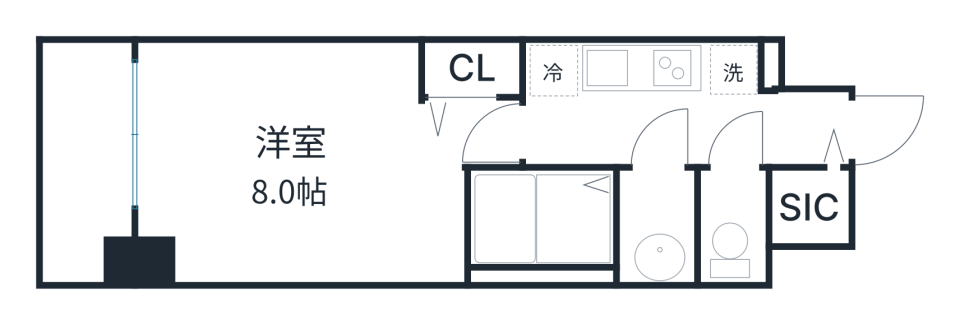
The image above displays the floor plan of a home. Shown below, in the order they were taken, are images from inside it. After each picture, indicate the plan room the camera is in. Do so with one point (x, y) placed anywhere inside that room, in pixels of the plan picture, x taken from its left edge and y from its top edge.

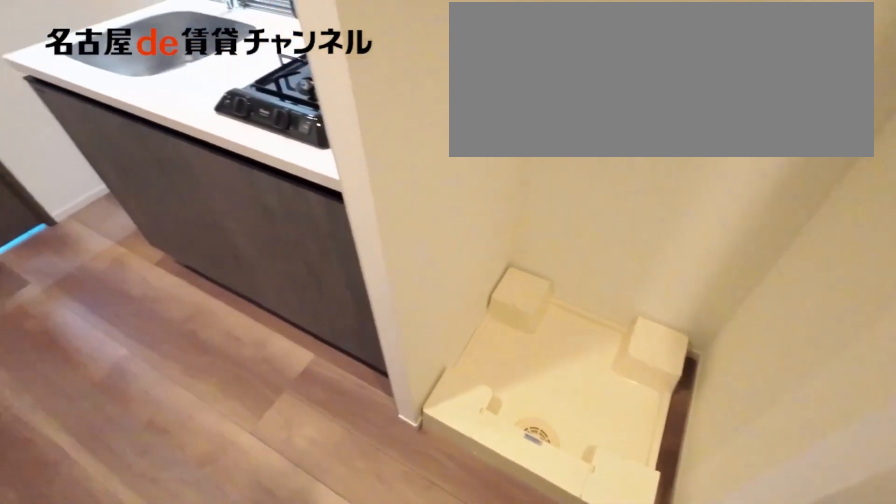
(742, 66)
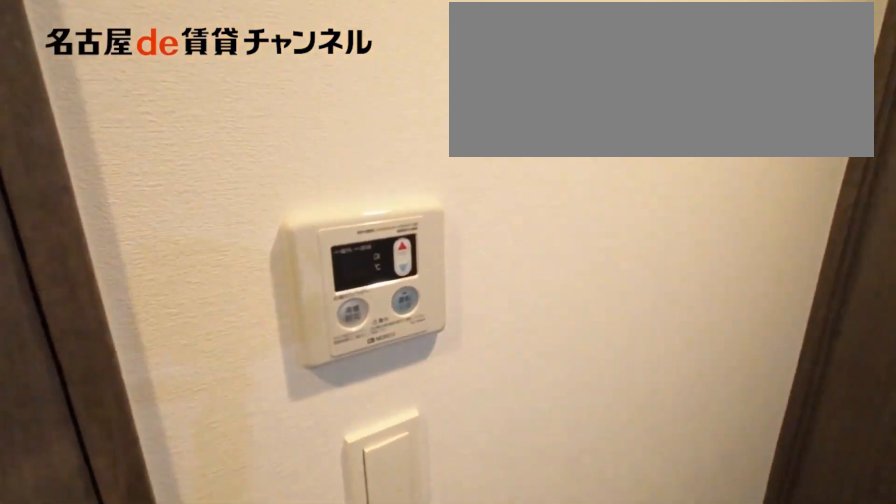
(646, 130)
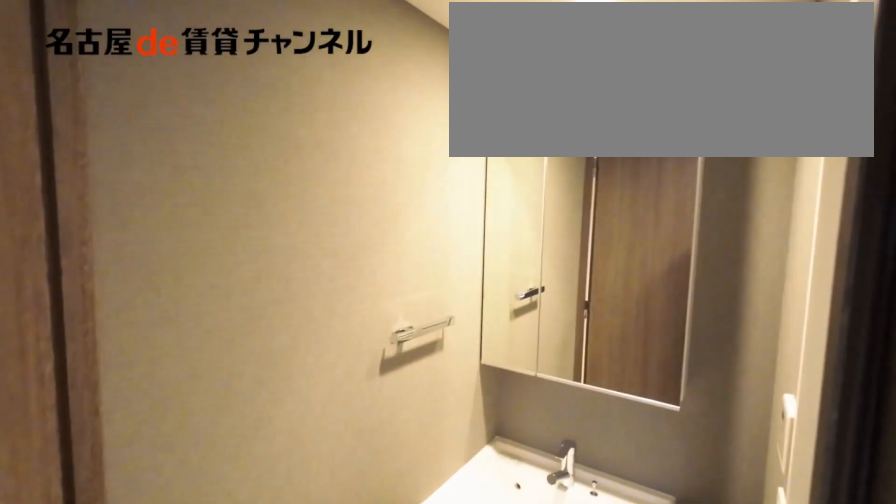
(656, 224)
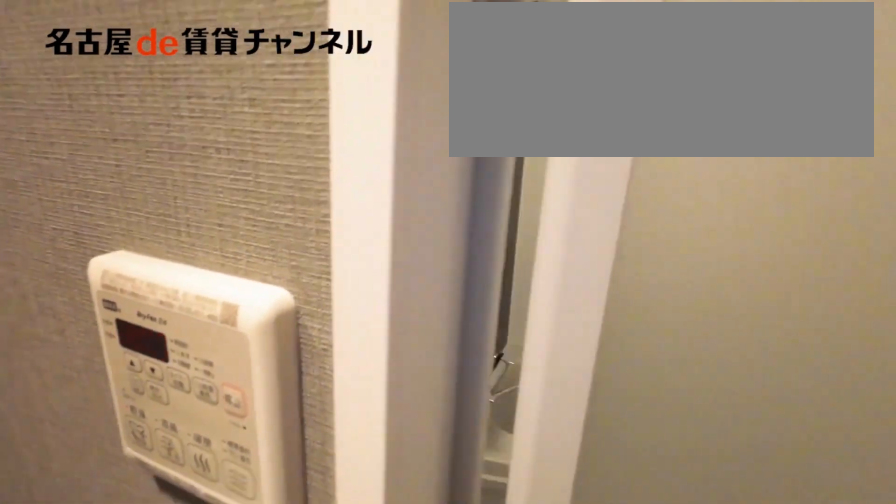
(656, 224)
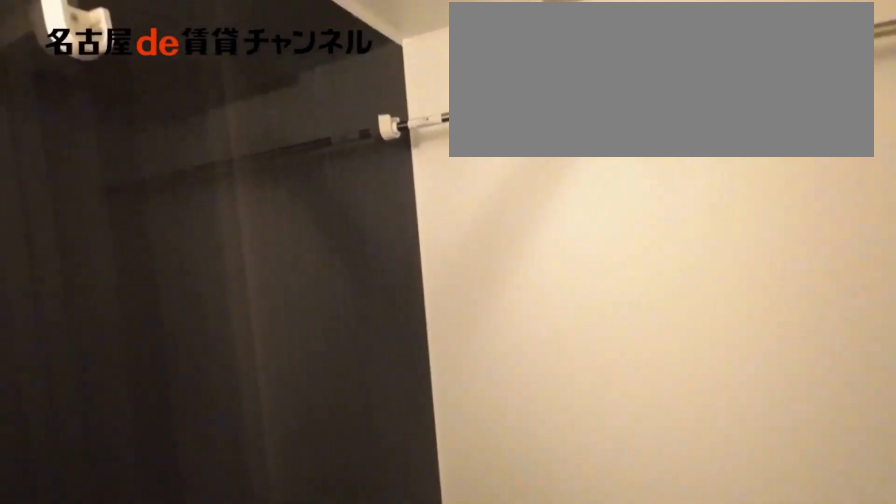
(544, 218)
